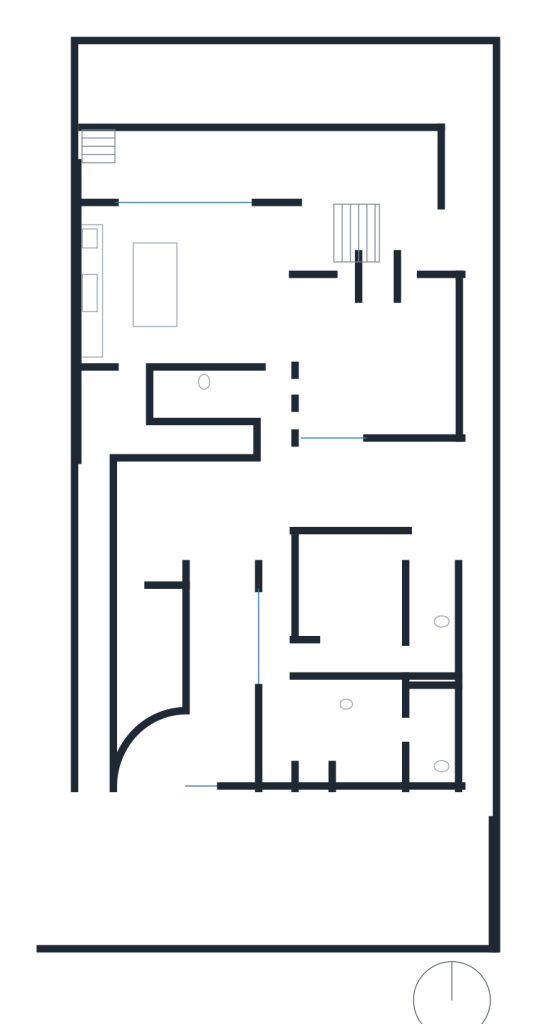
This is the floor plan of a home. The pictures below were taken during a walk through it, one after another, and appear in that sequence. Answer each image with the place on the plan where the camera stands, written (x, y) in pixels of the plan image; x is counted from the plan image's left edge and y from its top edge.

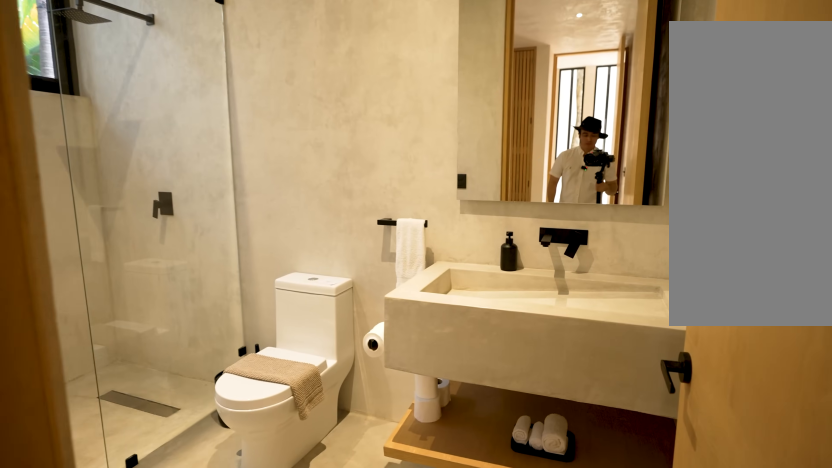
(390, 658)
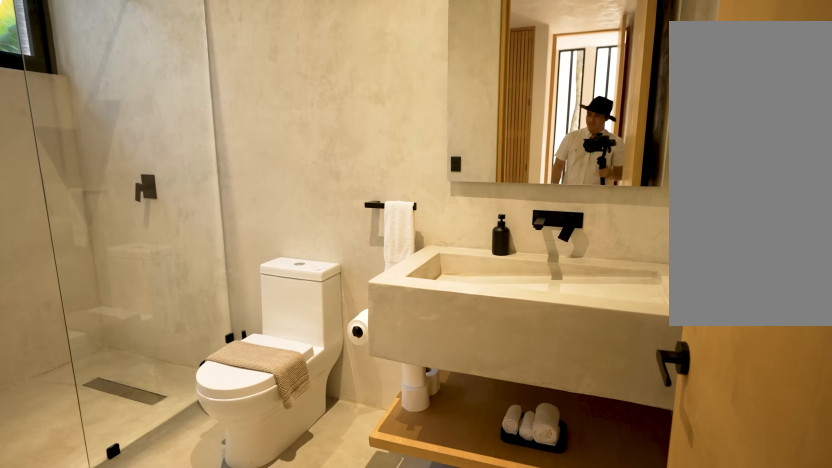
(391, 658)
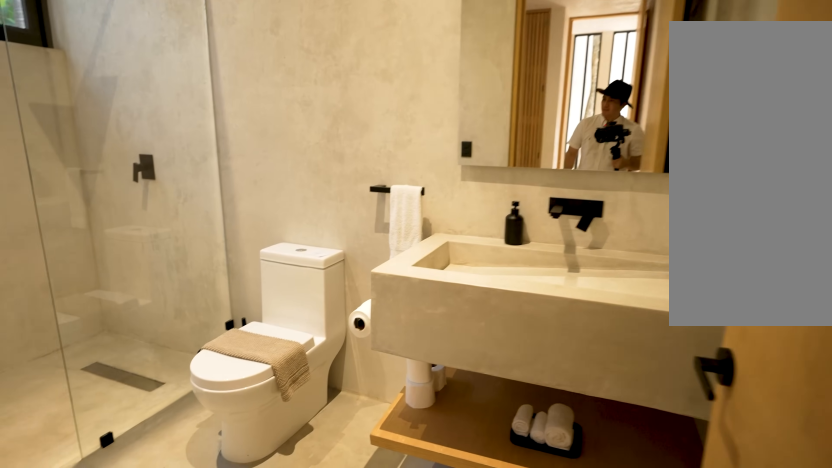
(392, 658)
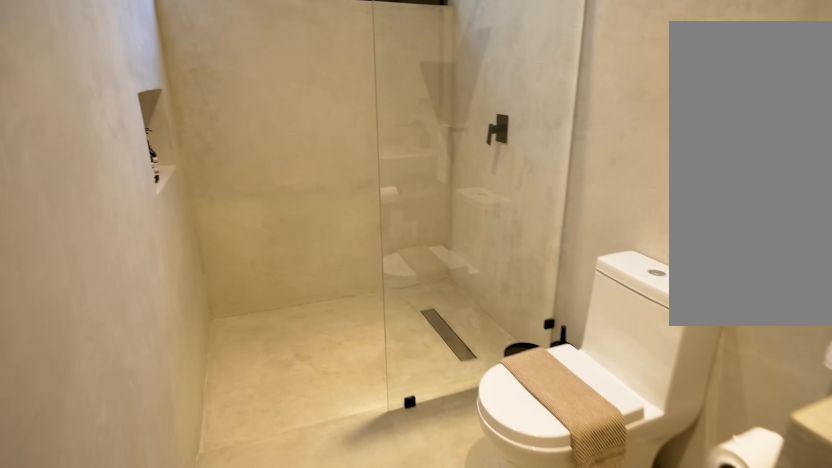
(400, 658)
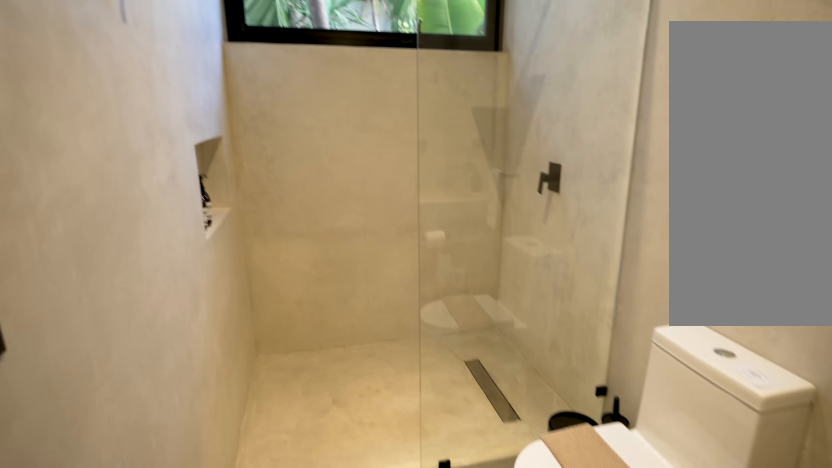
(400, 658)
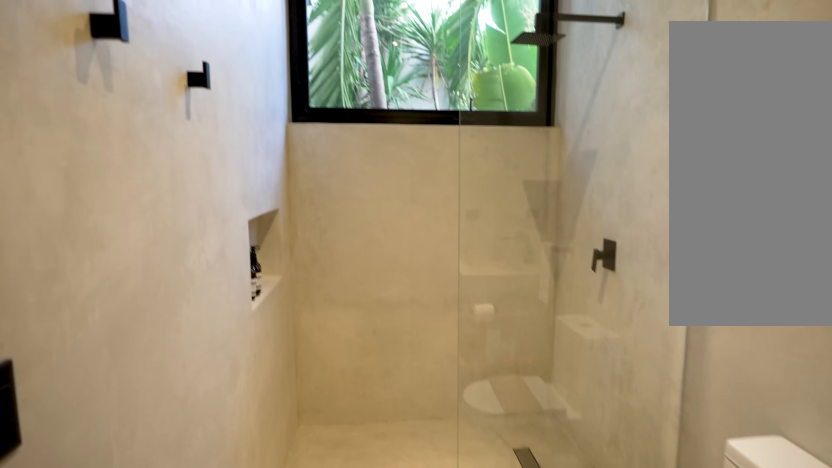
(402, 658)
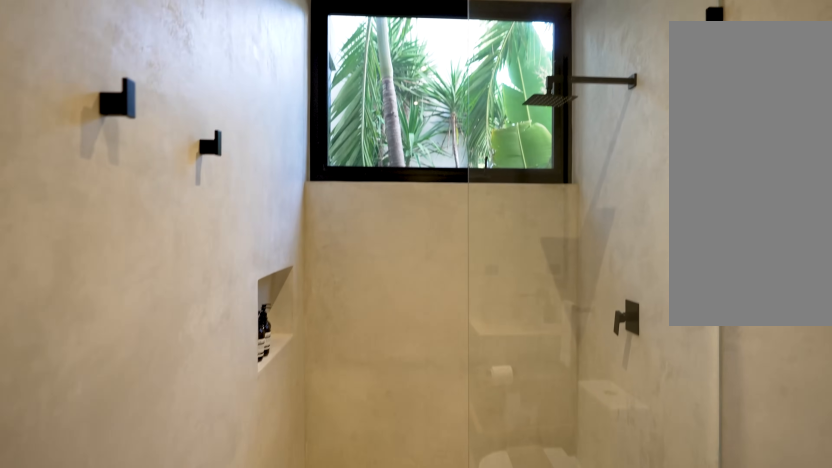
(405, 658)
